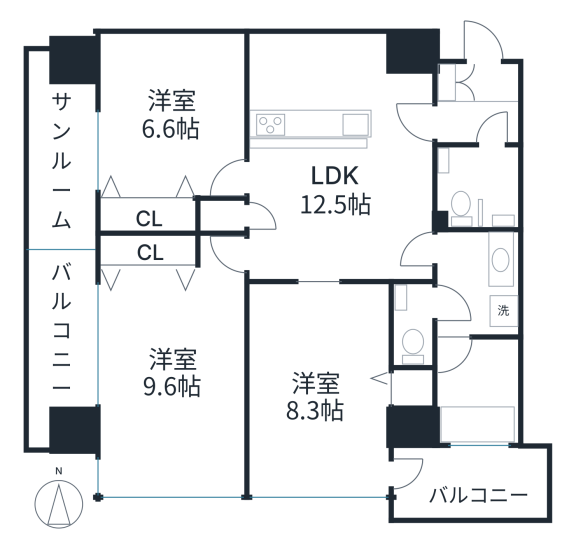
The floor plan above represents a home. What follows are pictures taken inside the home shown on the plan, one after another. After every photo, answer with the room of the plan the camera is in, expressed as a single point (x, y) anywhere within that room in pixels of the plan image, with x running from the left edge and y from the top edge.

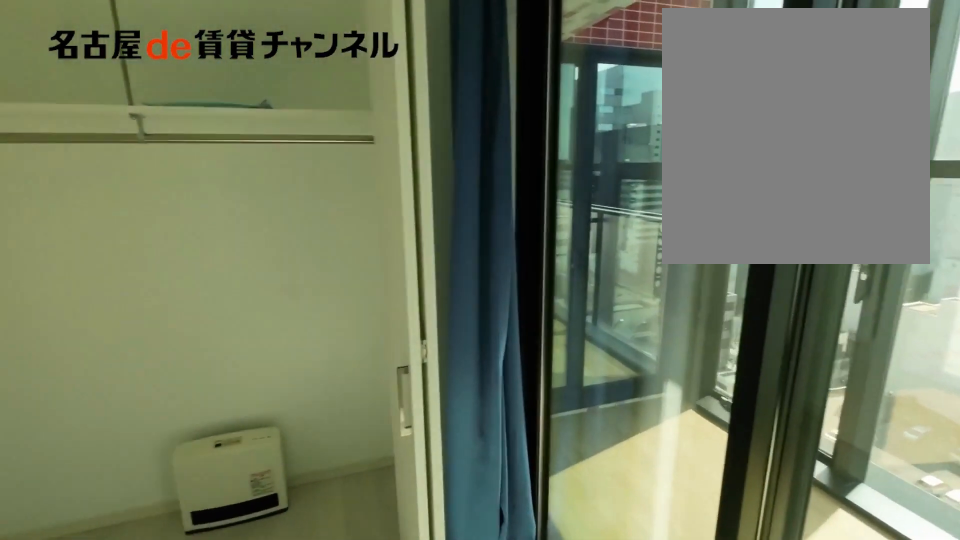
(172, 114)
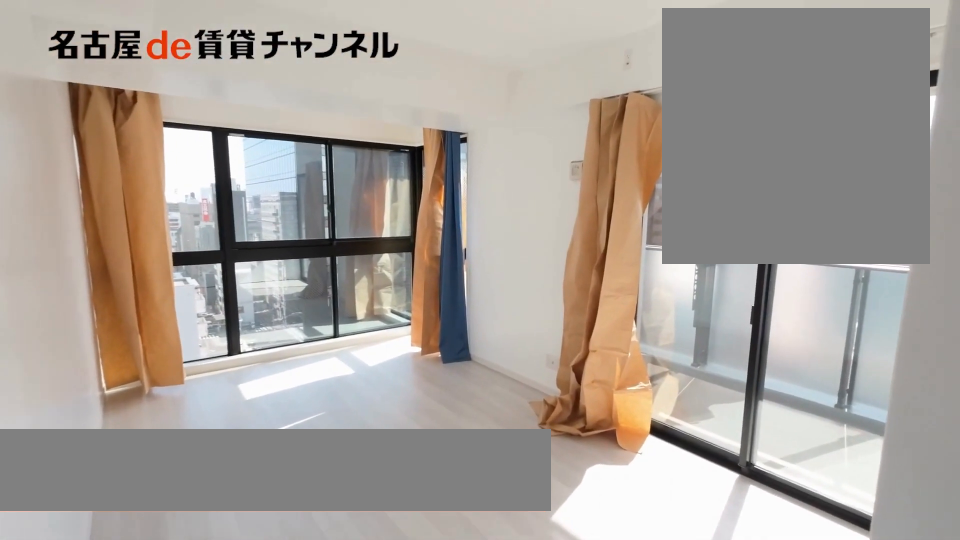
(179, 374)
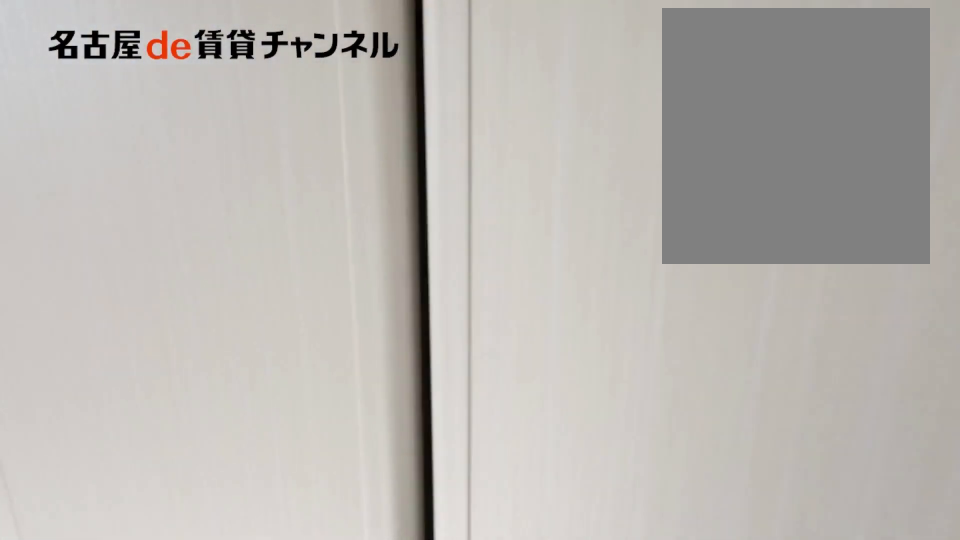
(179, 374)
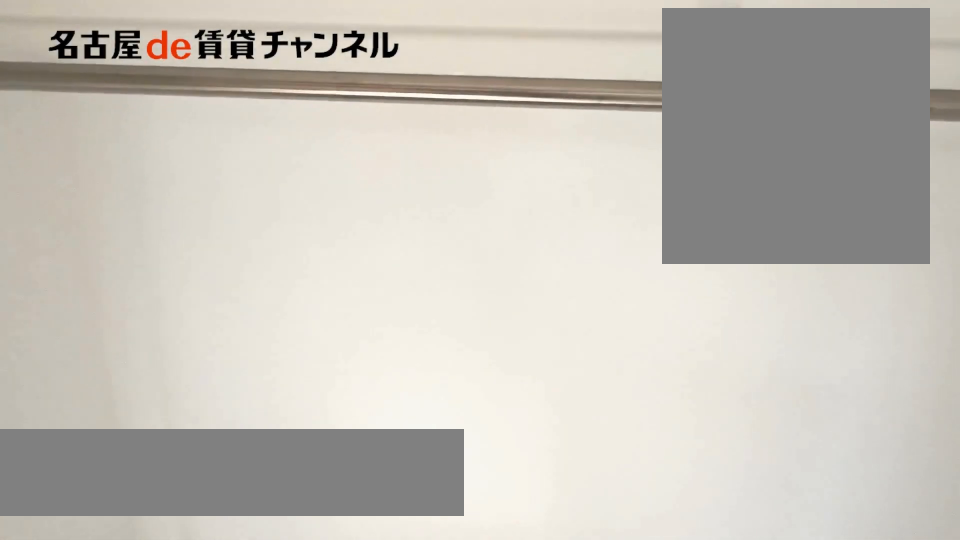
(150, 251)
